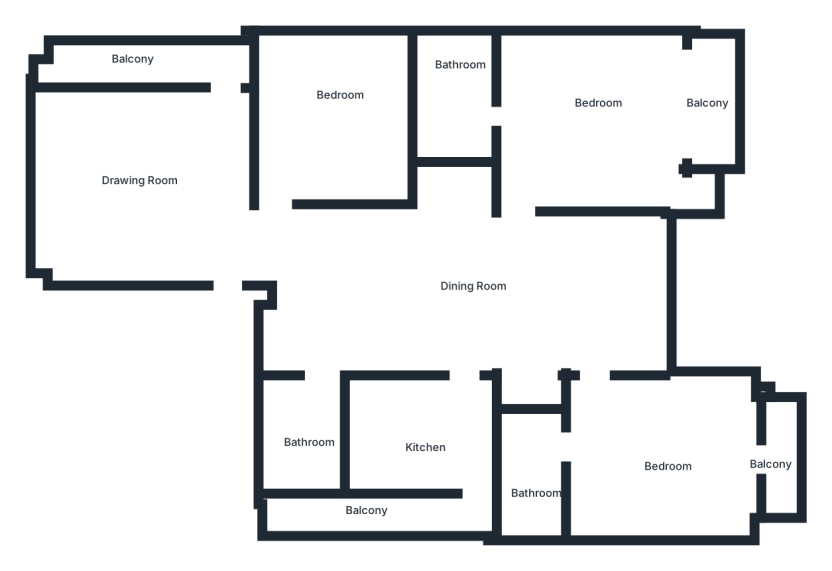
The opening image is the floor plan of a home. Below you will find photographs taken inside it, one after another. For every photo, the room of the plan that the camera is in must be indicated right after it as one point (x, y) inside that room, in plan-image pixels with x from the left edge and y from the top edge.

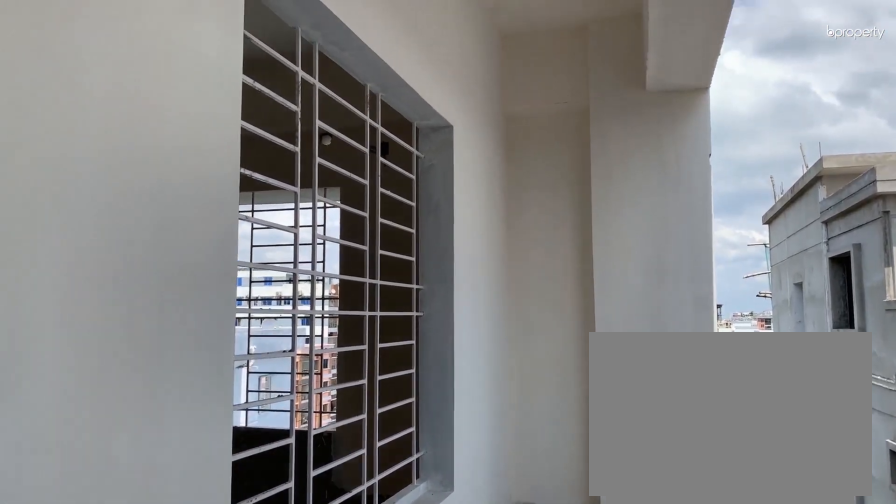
(171, 62)
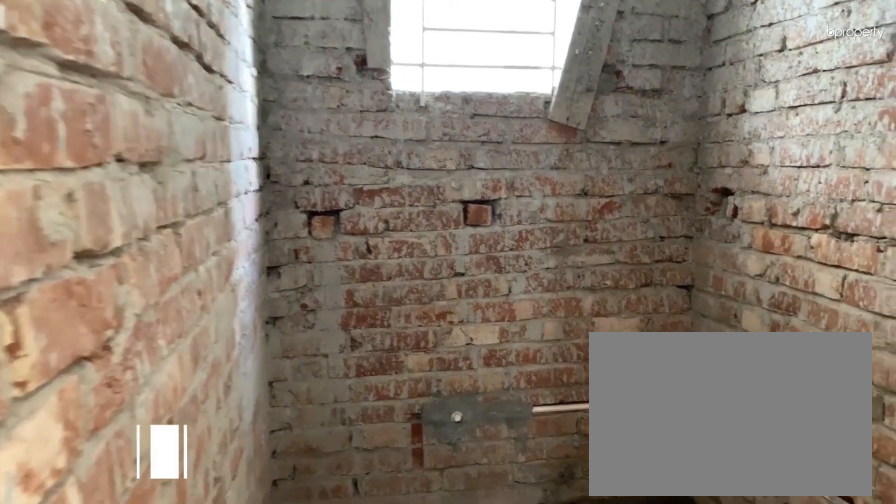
(307, 436)
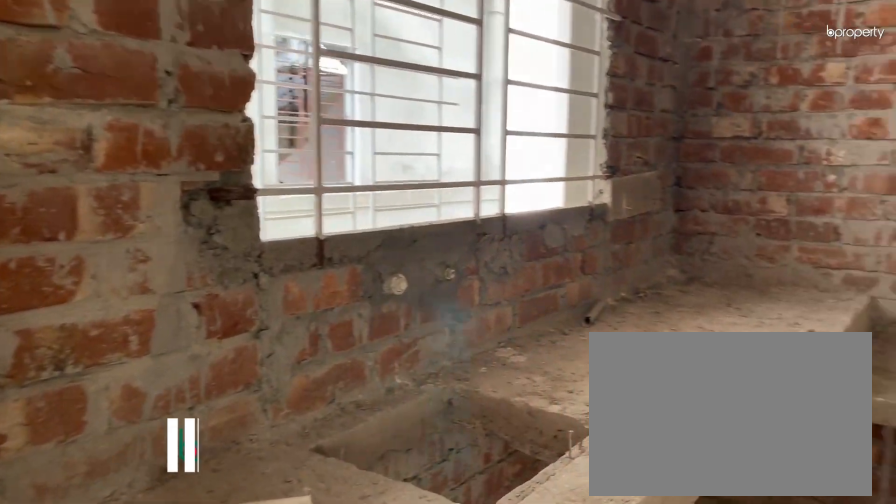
(423, 434)
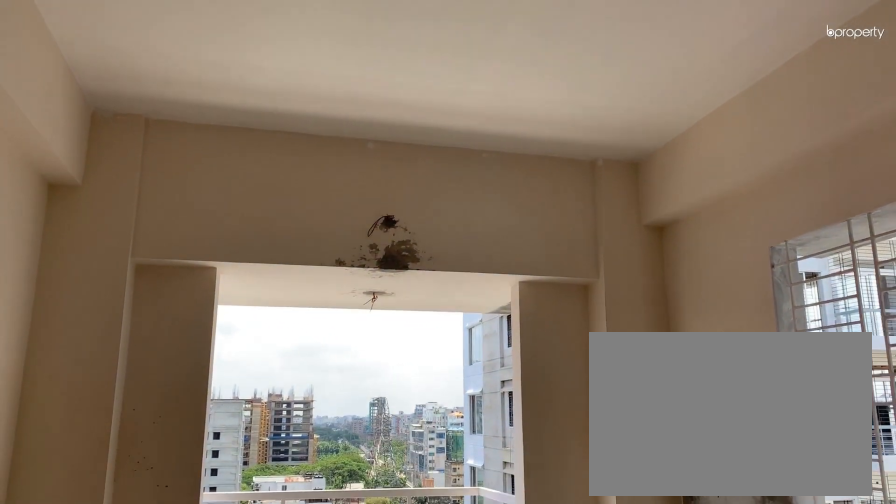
(666, 467)
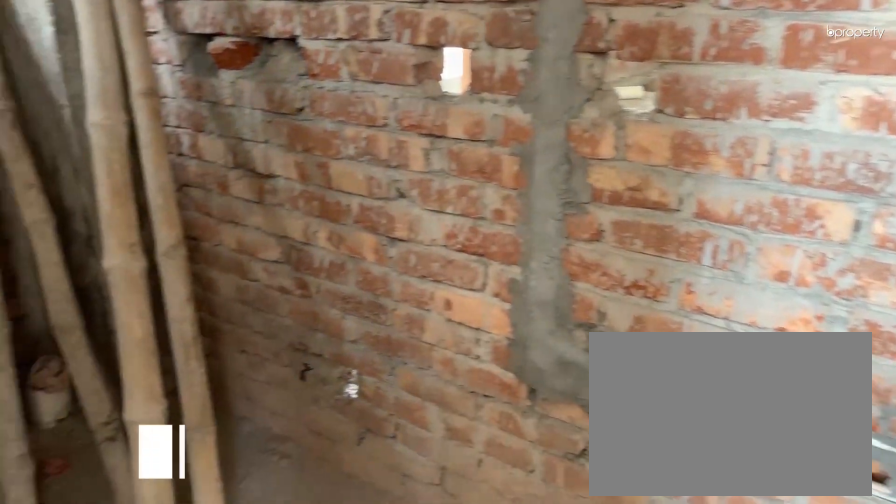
(531, 459)
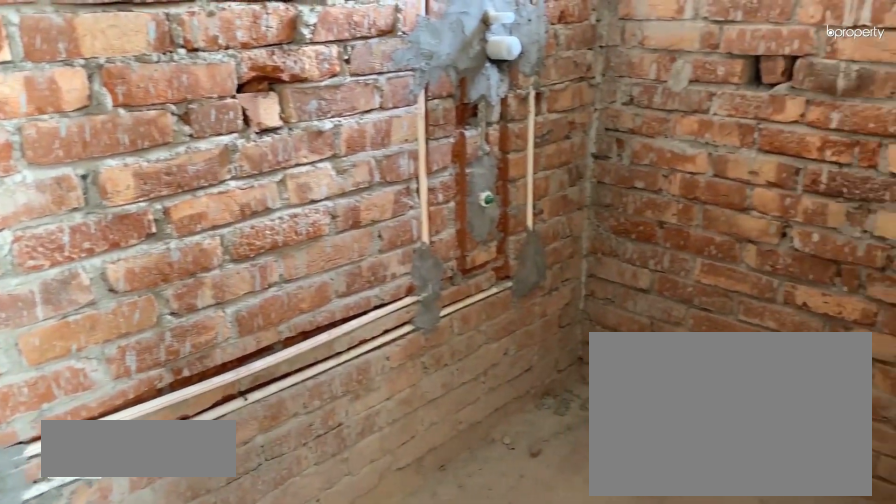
(445, 110)
